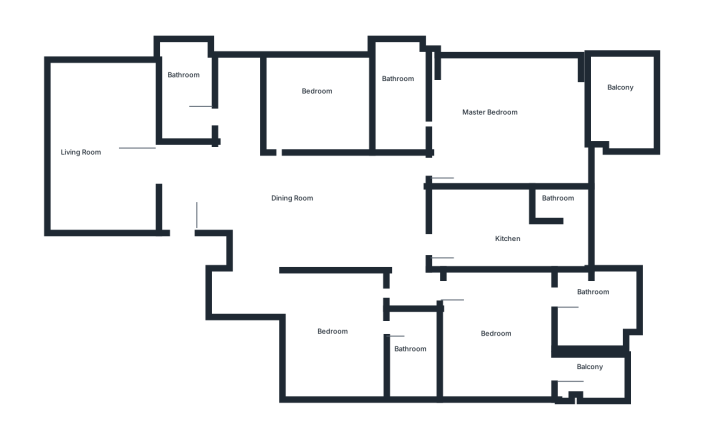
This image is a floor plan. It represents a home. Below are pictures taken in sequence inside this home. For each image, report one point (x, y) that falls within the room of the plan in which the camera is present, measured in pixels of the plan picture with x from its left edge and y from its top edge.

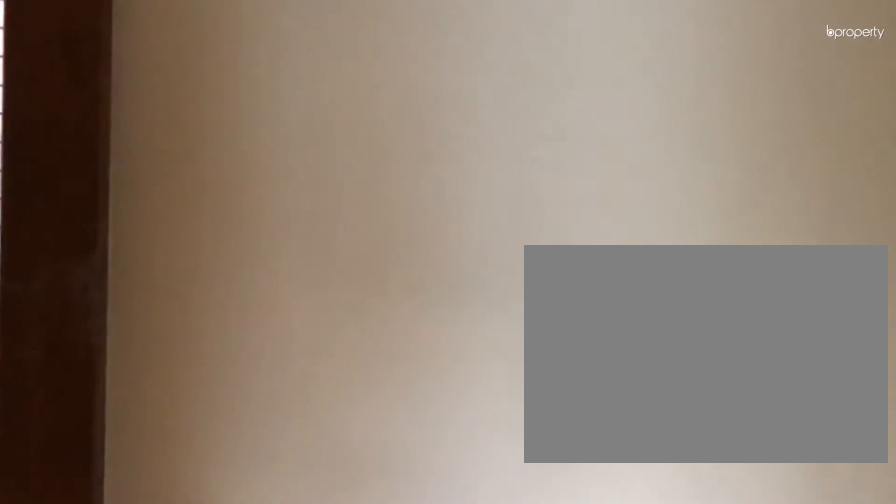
(180, 216)
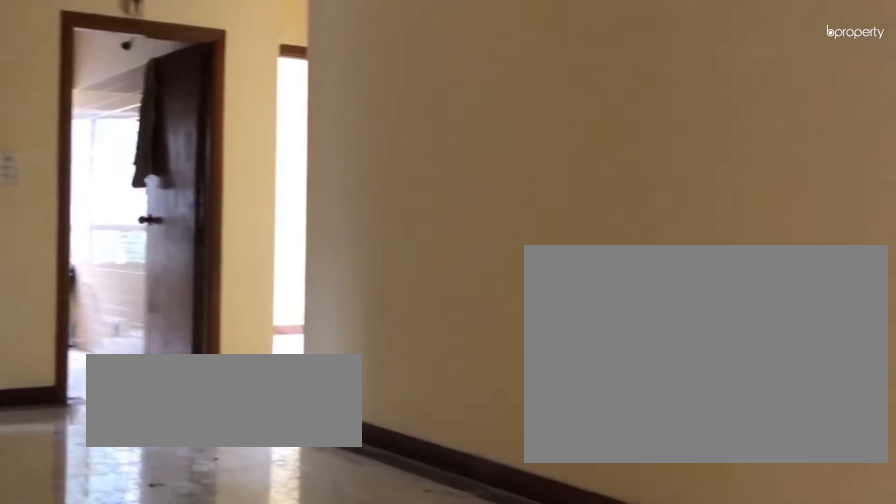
(321, 193)
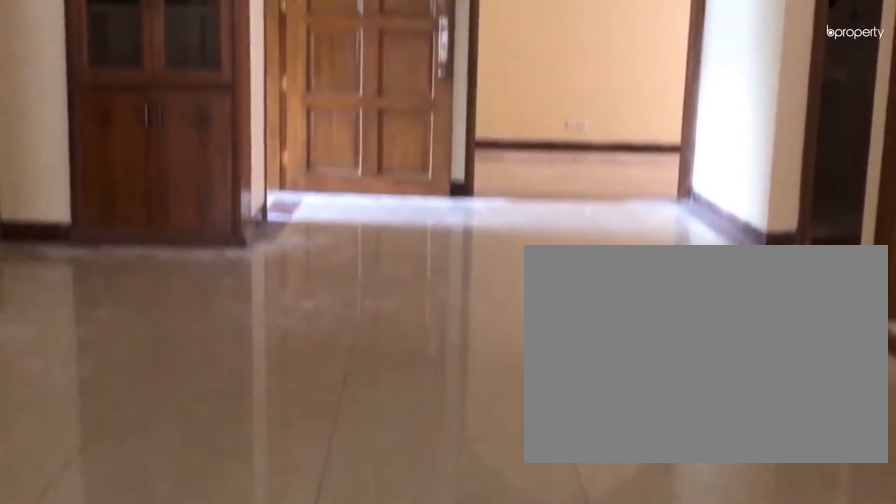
(321, 193)
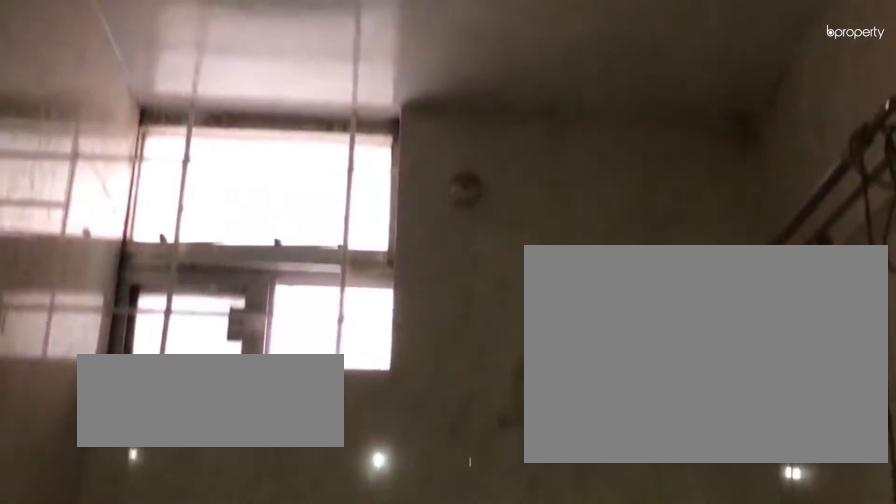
(189, 102)
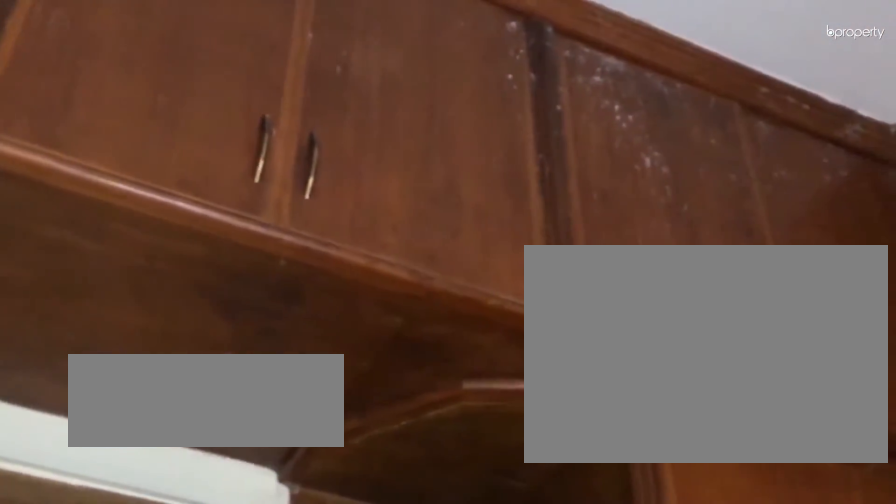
(487, 239)
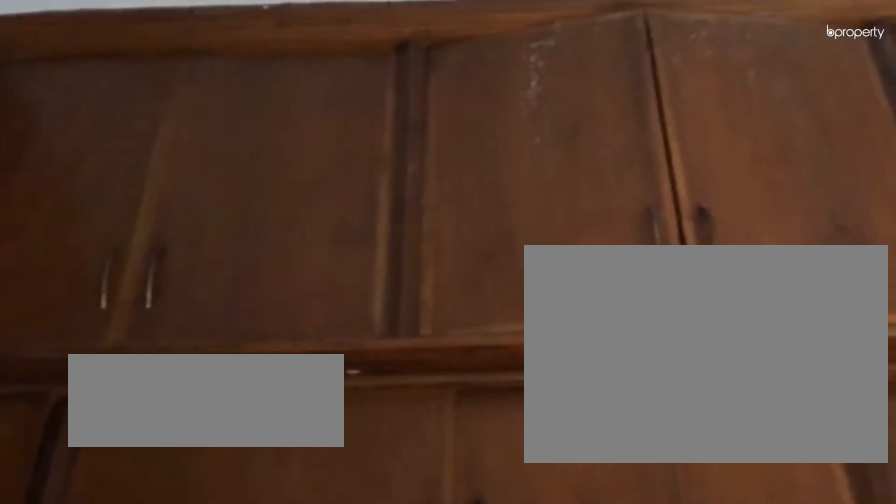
(487, 239)
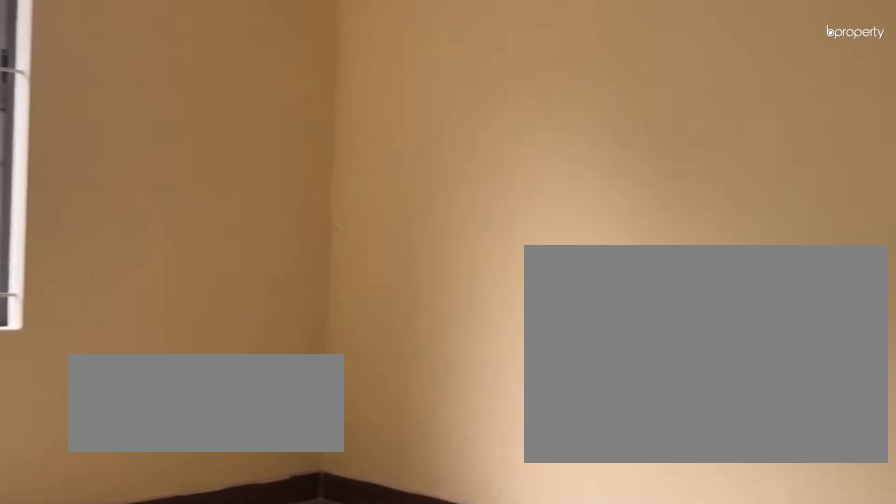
(359, 331)
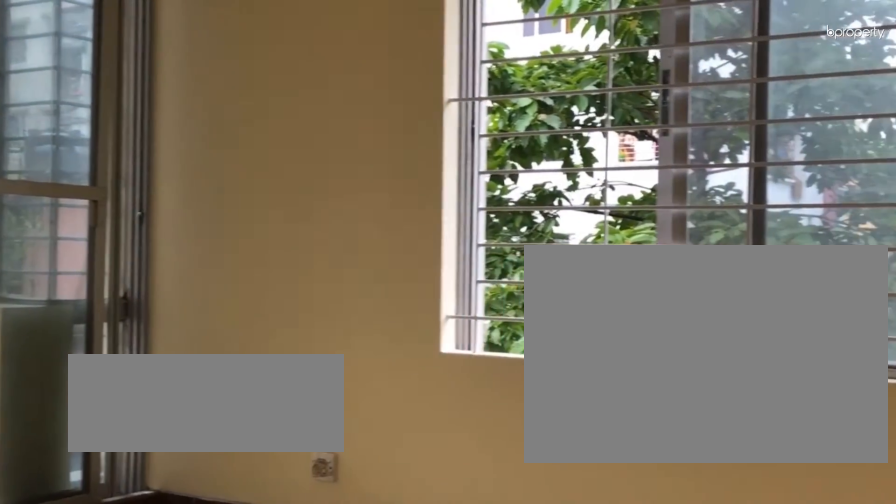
(511, 315)
